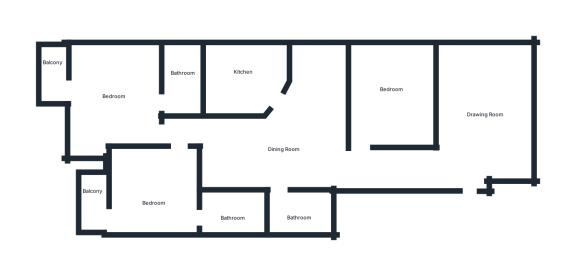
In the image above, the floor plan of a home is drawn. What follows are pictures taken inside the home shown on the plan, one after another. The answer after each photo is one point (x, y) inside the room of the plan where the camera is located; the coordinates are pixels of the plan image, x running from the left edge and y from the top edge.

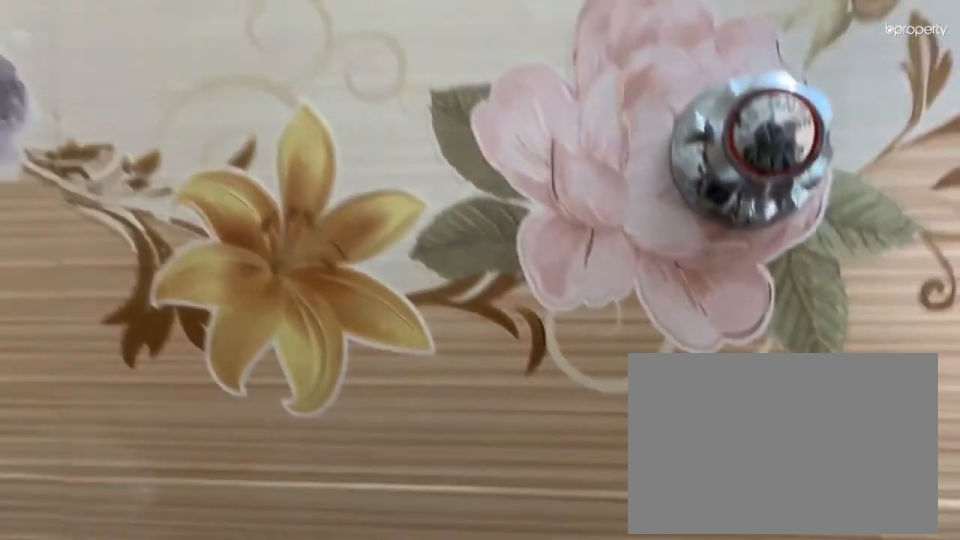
(299, 213)
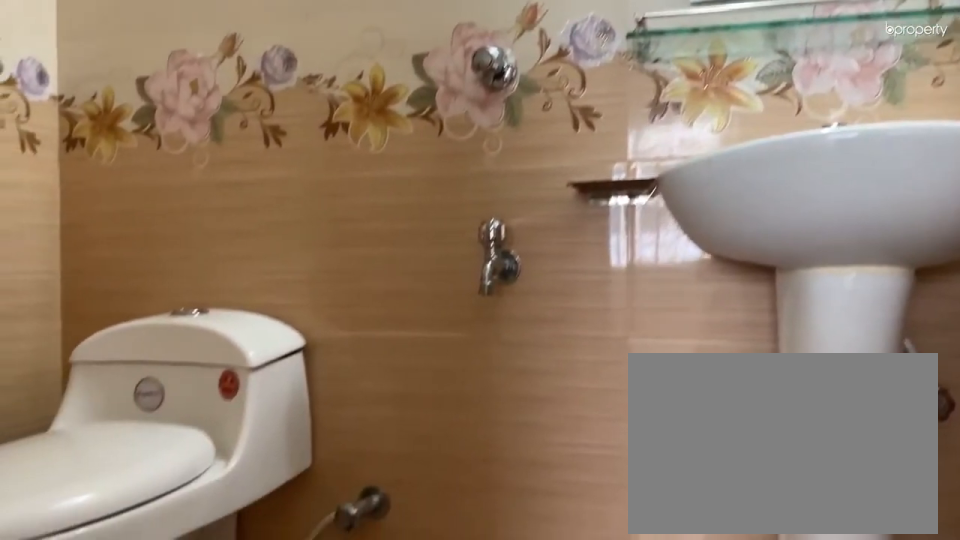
(299, 213)
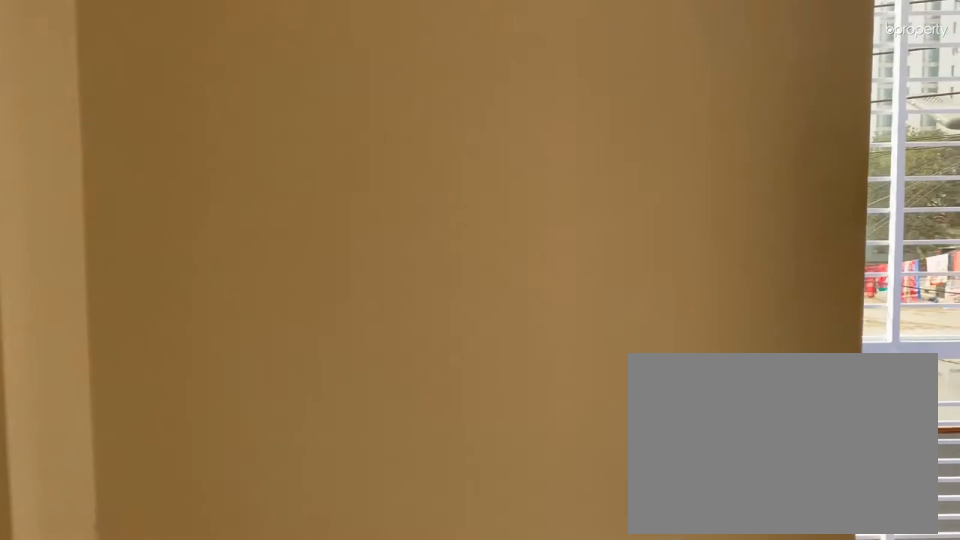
(122, 110)
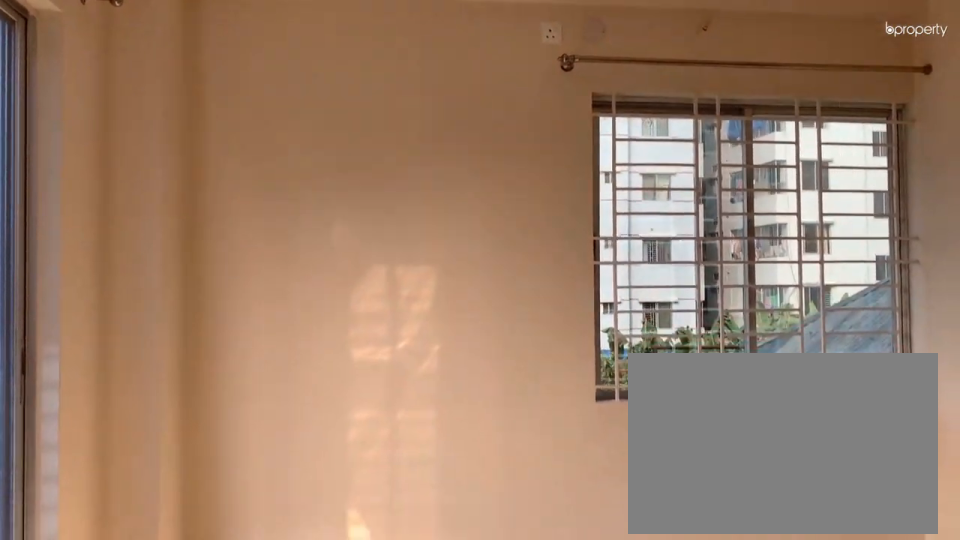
(126, 93)
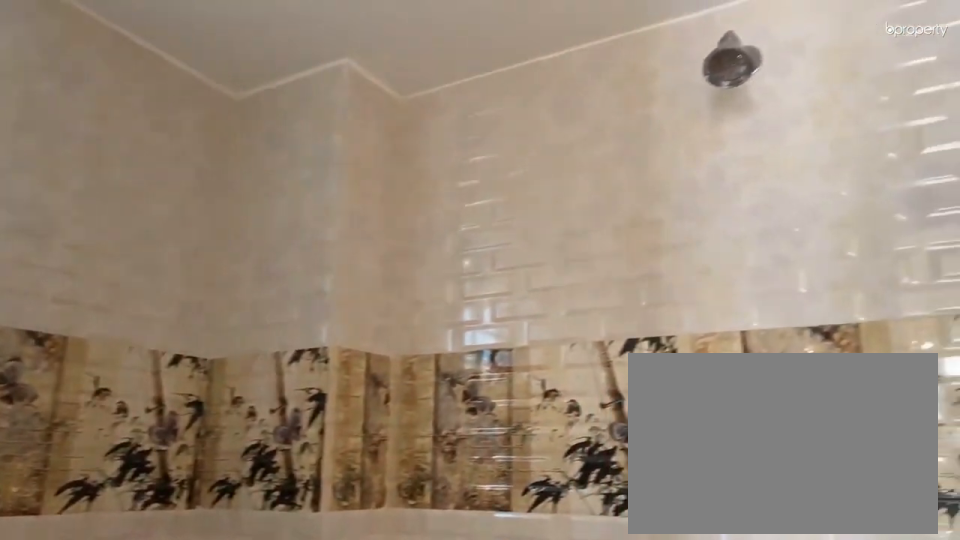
(184, 87)
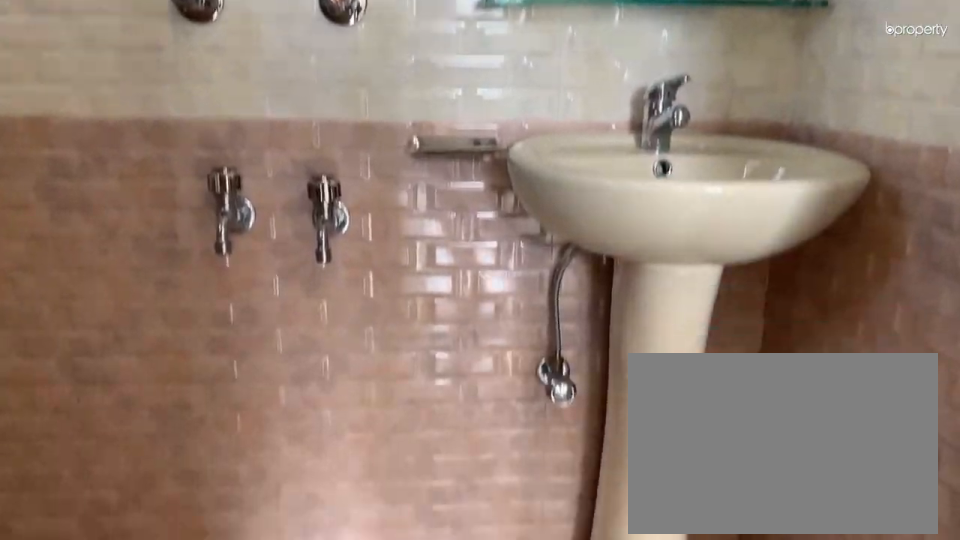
(184, 87)
